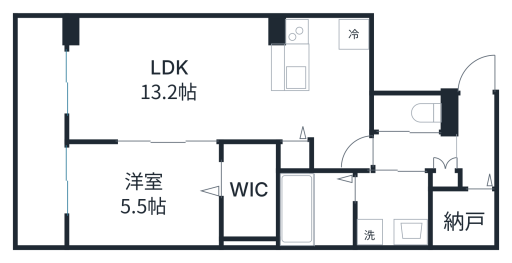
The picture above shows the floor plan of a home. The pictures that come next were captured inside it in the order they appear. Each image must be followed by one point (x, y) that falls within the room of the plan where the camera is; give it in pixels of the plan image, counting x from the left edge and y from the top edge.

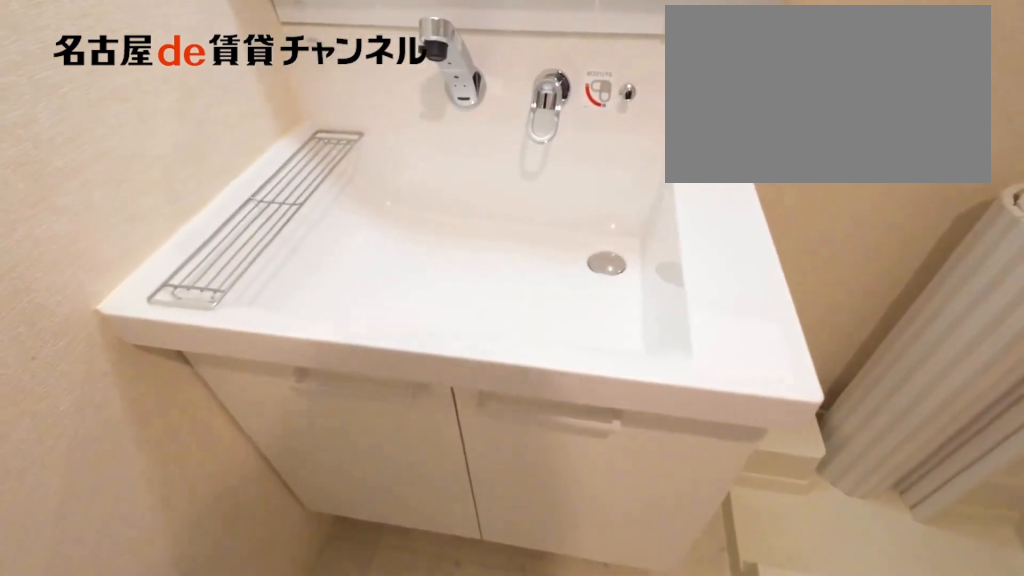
(391, 207)
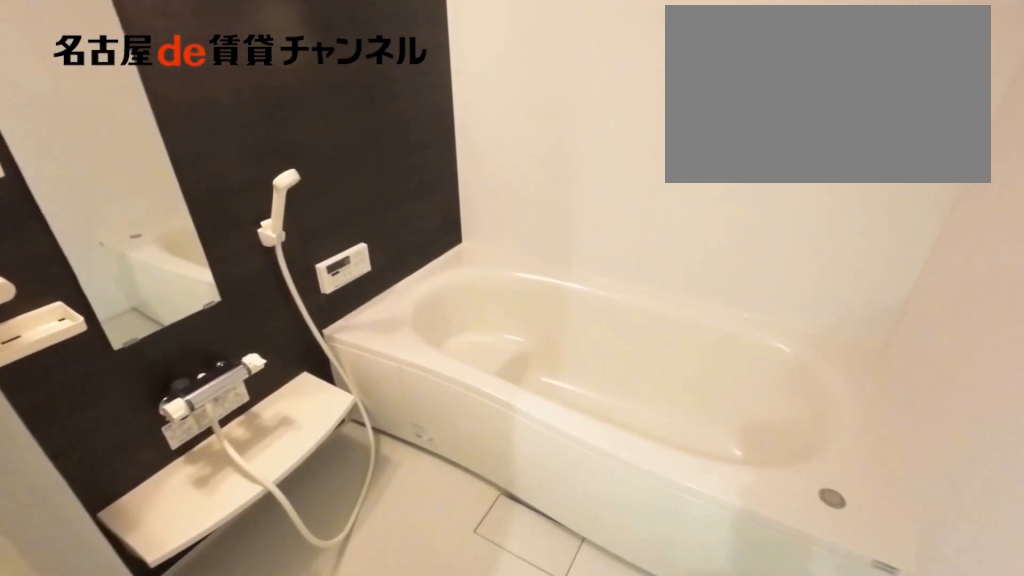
(315, 208)
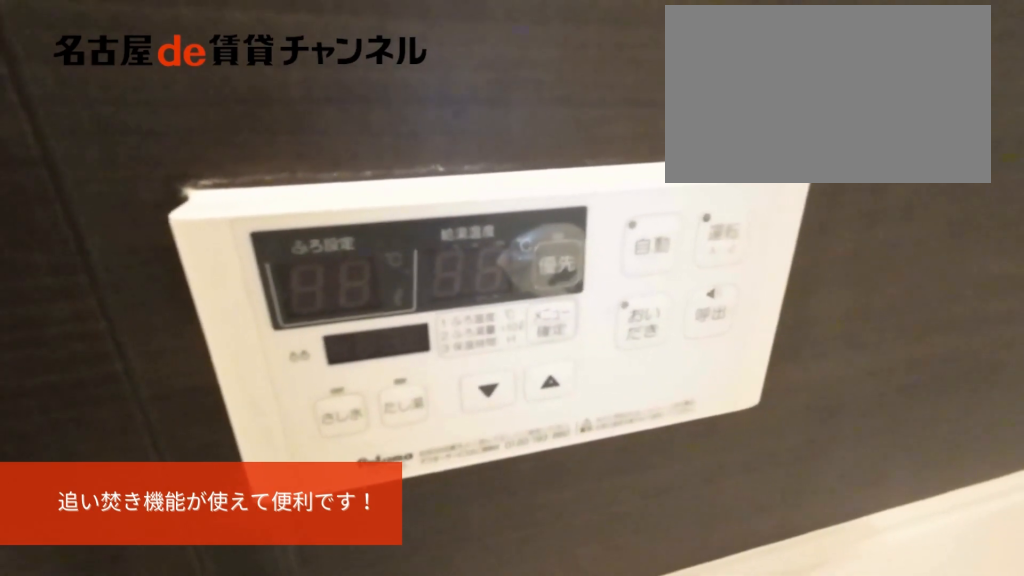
(315, 208)
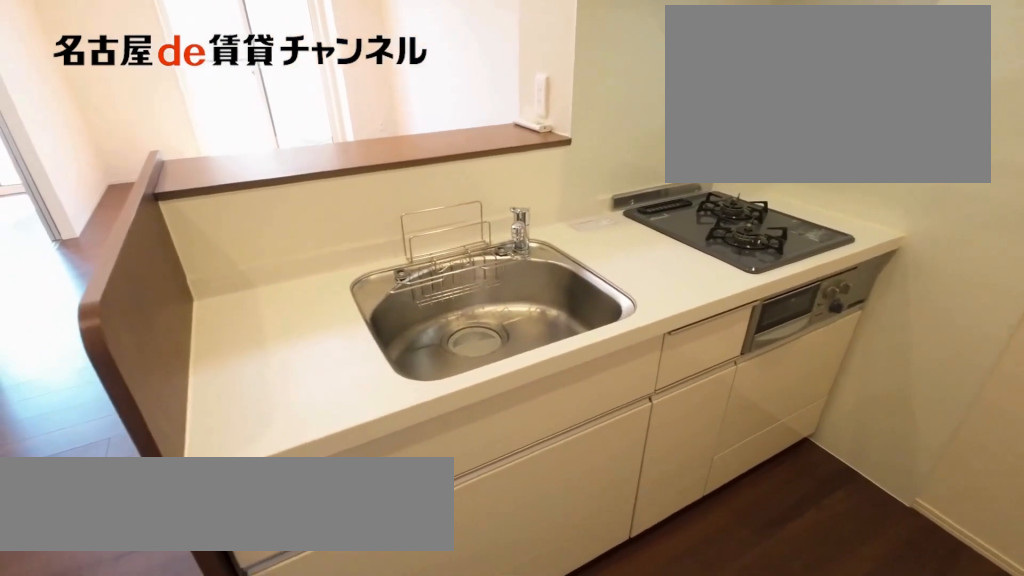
(292, 59)
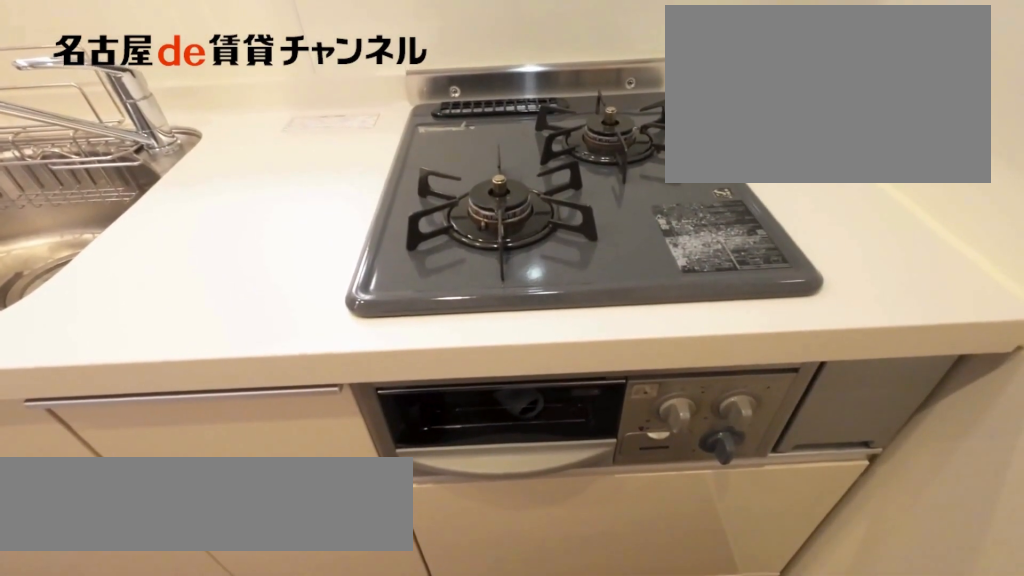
(292, 59)
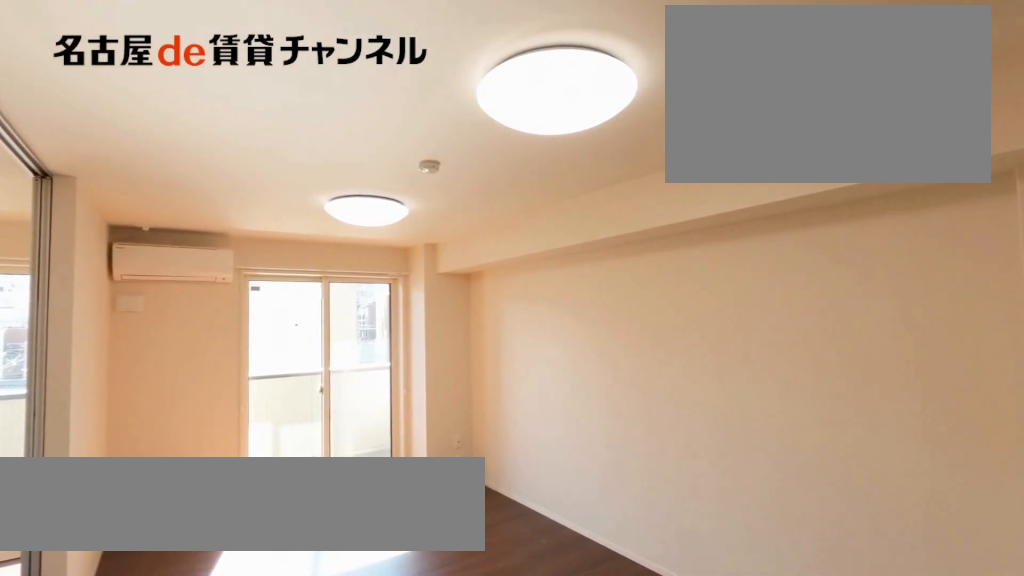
(197, 84)
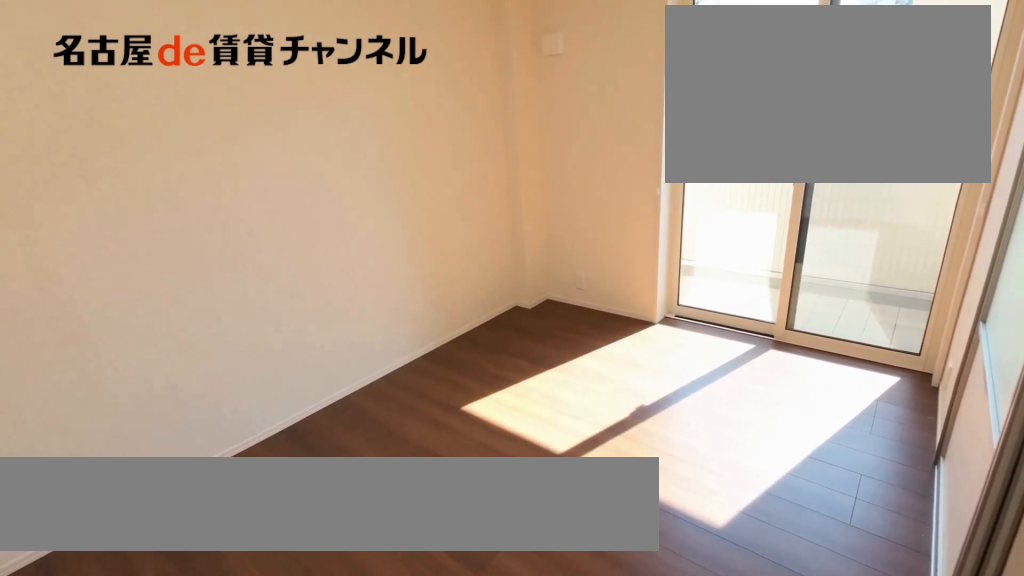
(141, 193)
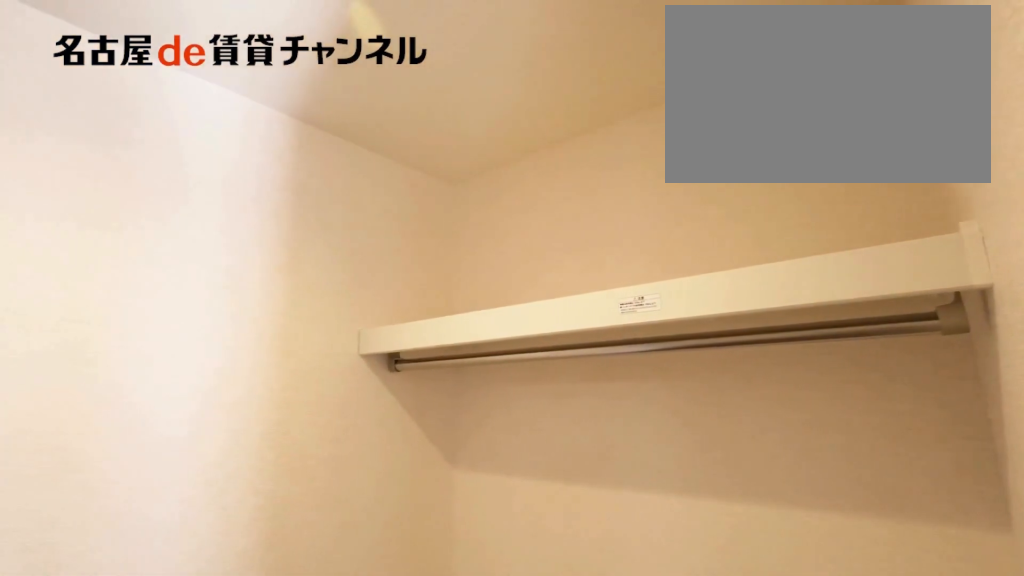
(247, 192)
